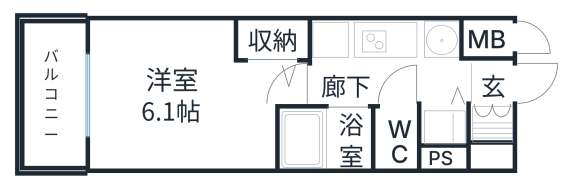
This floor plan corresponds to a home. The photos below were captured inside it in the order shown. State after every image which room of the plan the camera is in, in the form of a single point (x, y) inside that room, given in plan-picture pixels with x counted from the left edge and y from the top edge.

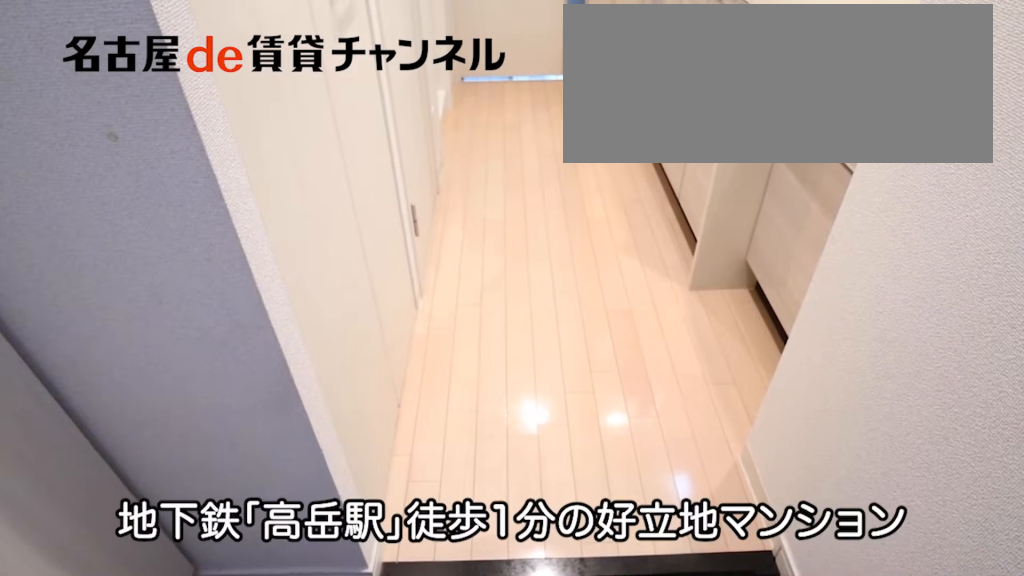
(491, 137)
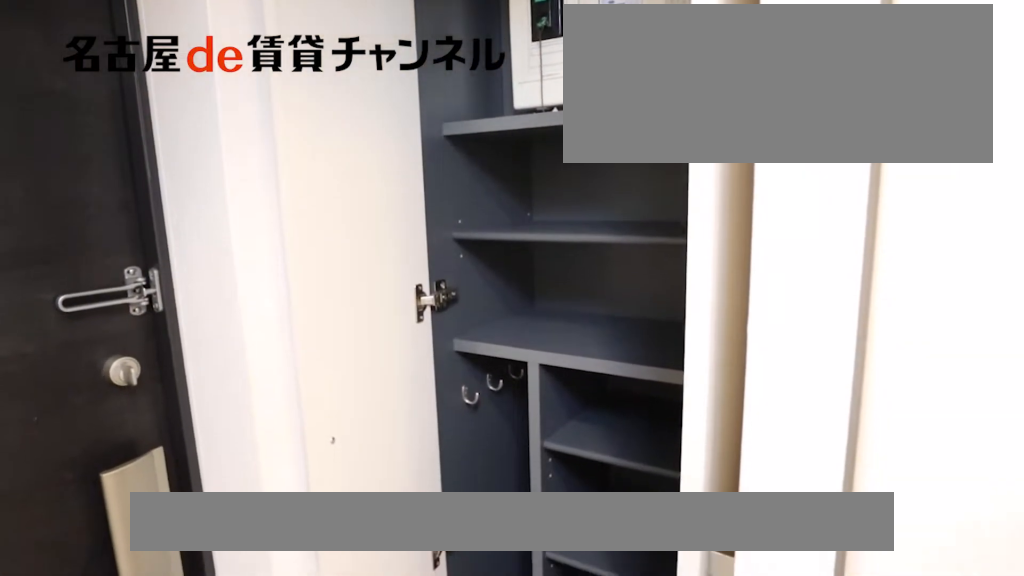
(491, 137)
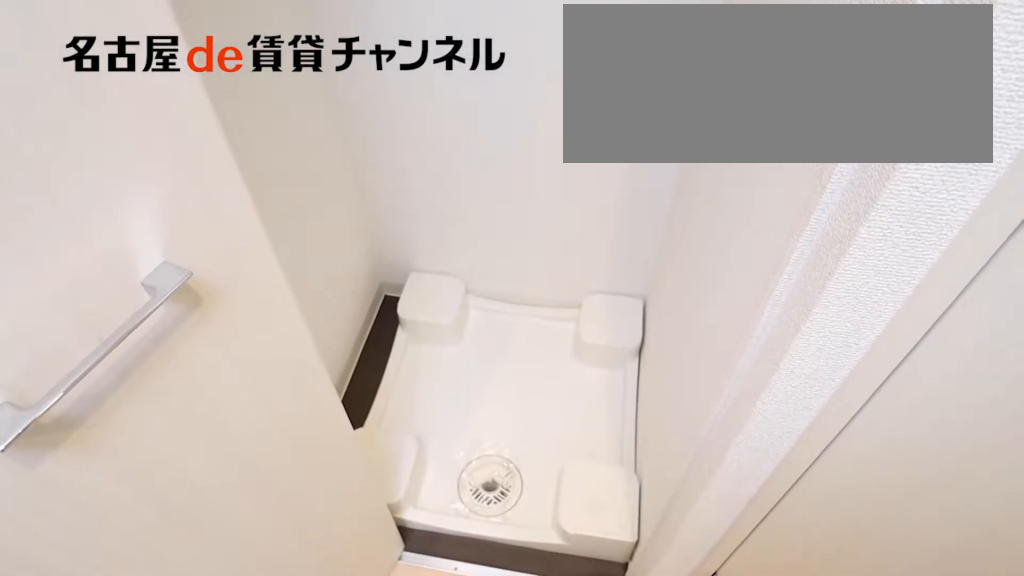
(444, 128)
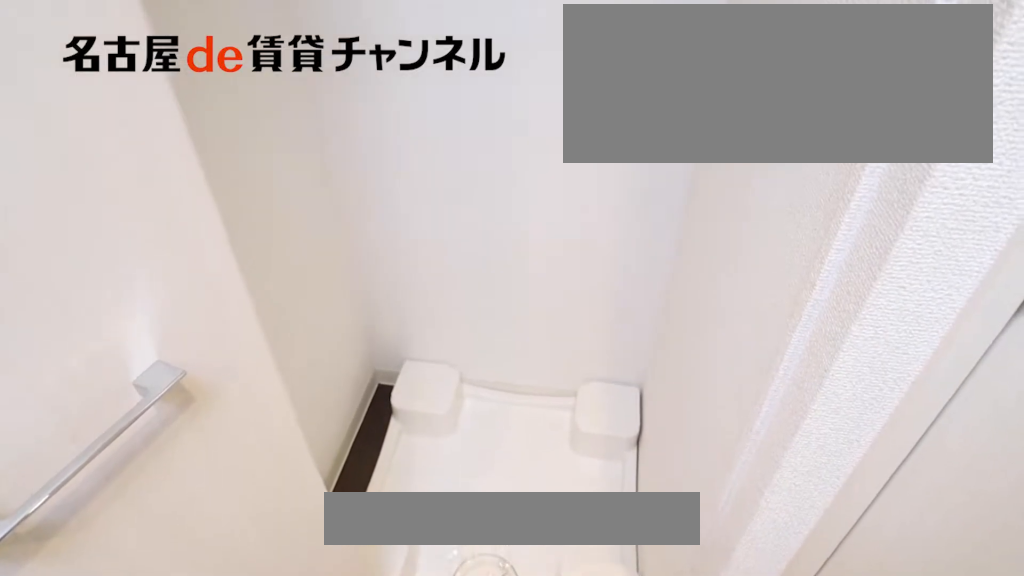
(444, 128)
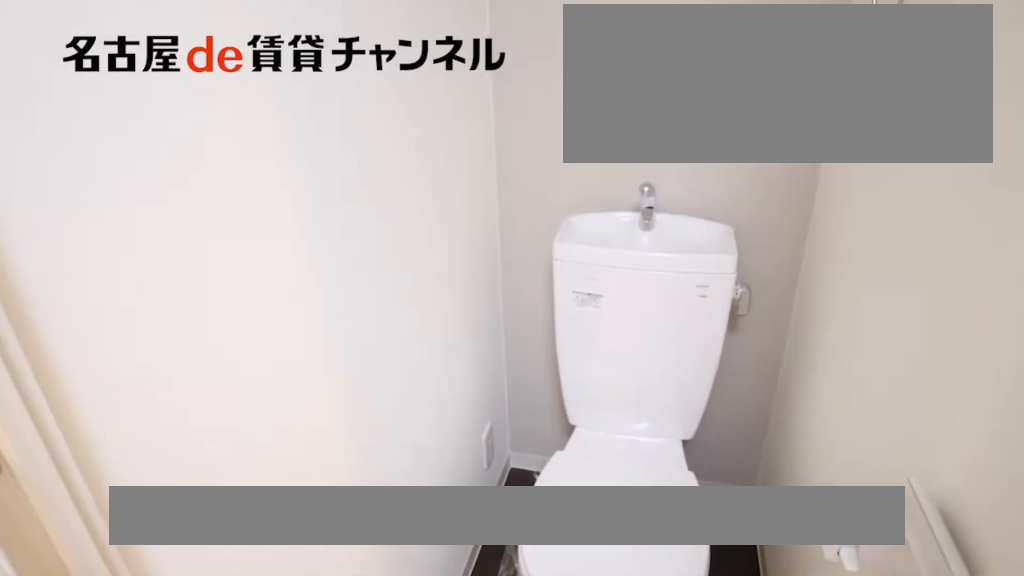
(395, 142)
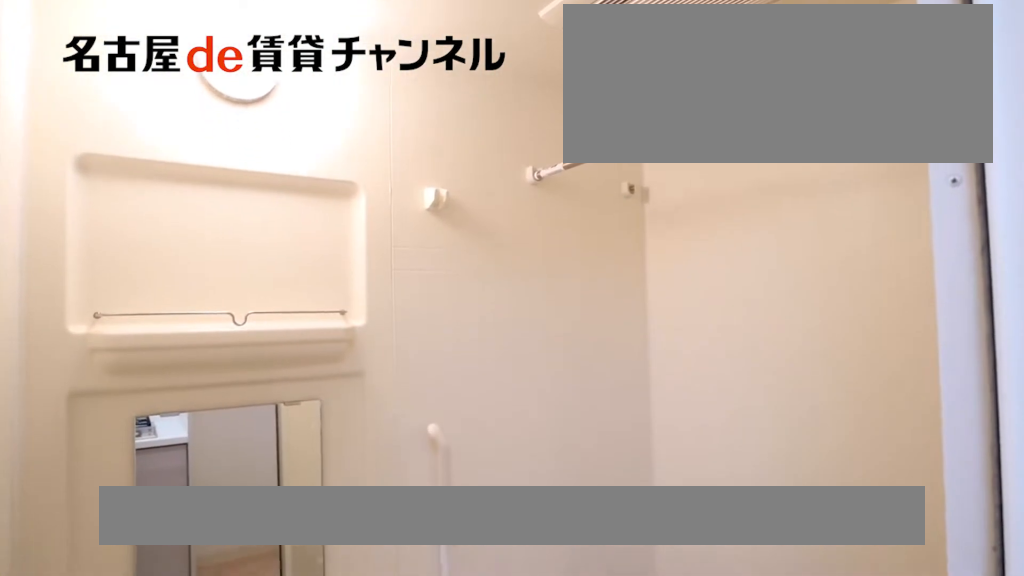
(322, 139)
